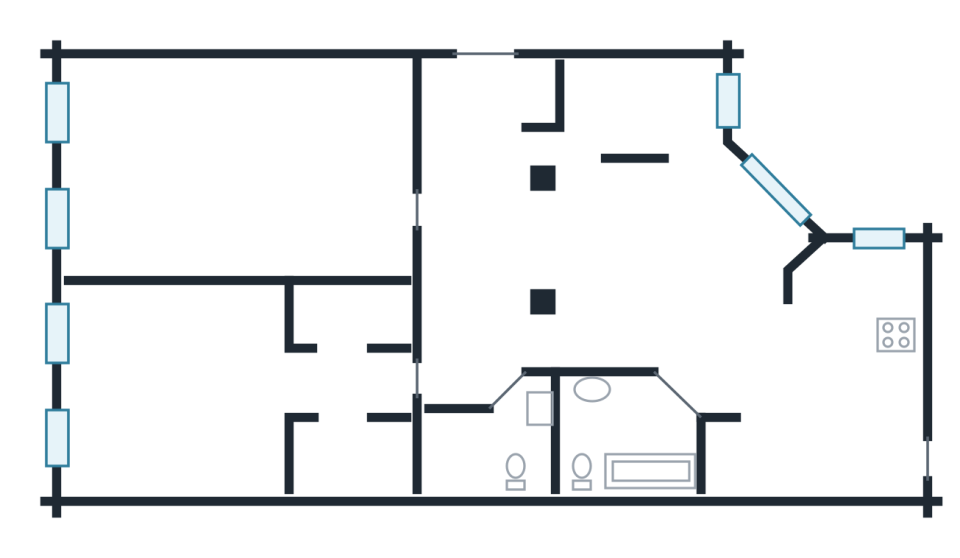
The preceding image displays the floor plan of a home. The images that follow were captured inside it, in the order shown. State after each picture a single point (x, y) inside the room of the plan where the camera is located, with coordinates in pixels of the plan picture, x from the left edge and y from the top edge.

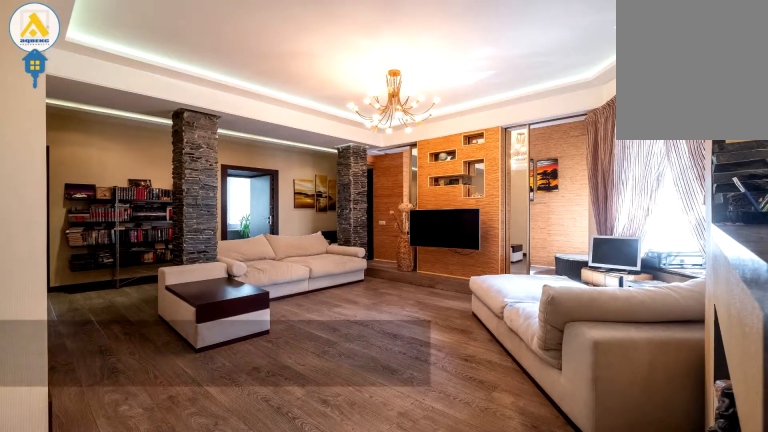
(613, 247)
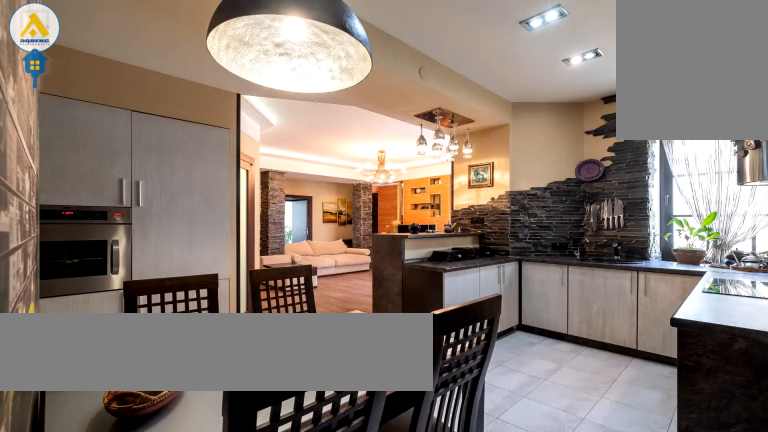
(831, 382)
